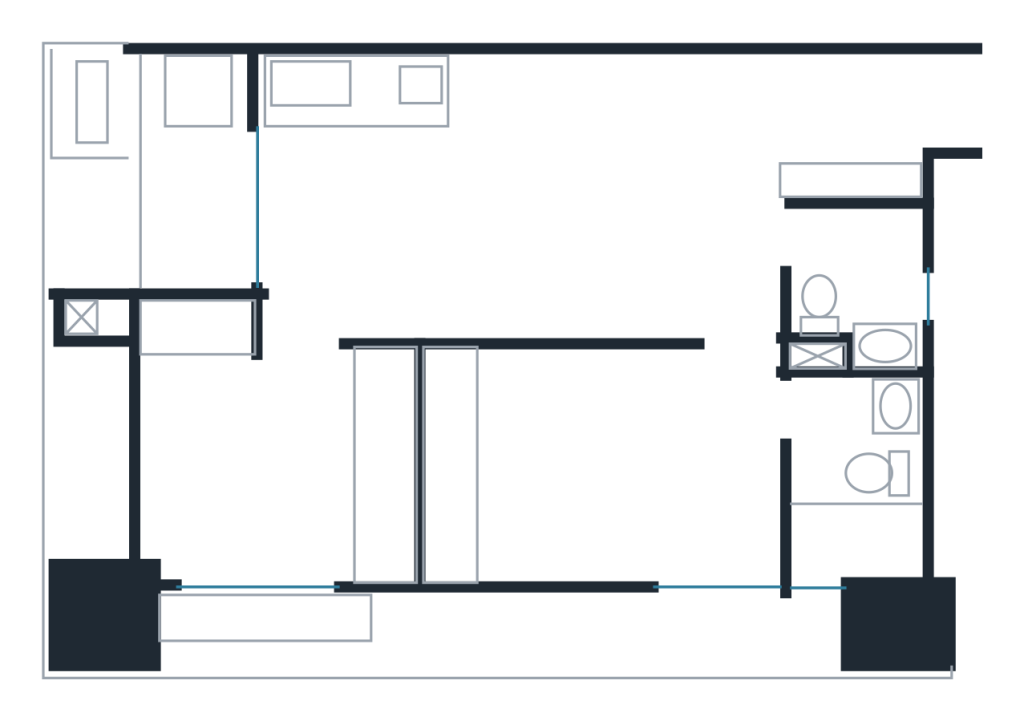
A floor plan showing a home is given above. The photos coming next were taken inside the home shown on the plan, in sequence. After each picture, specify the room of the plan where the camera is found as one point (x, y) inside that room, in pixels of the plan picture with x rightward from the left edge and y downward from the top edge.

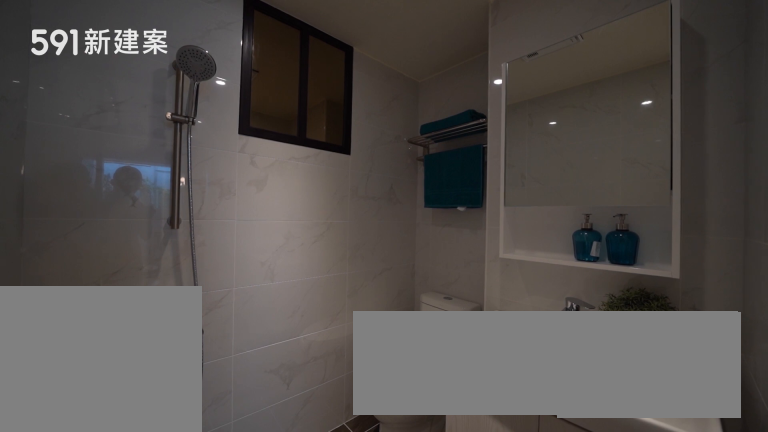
(859, 282)
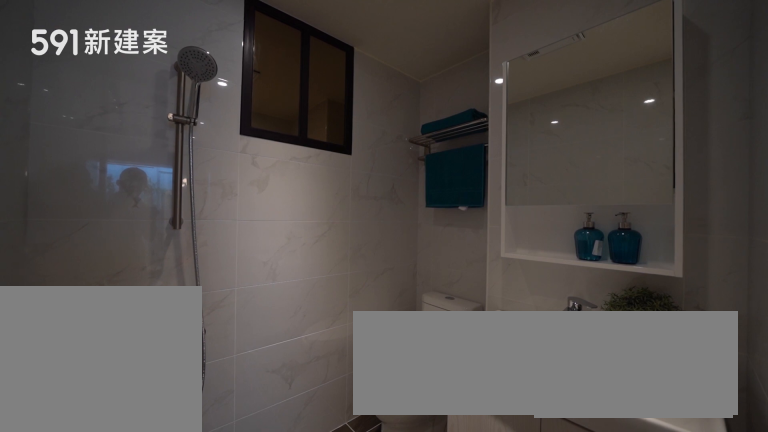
(859, 282)
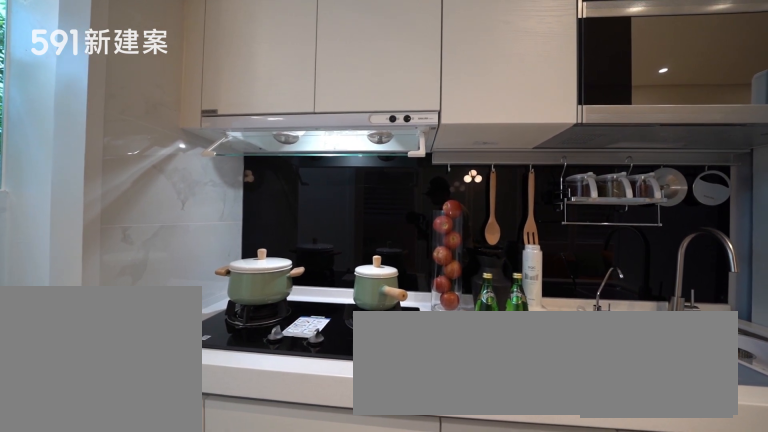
(387, 127)
